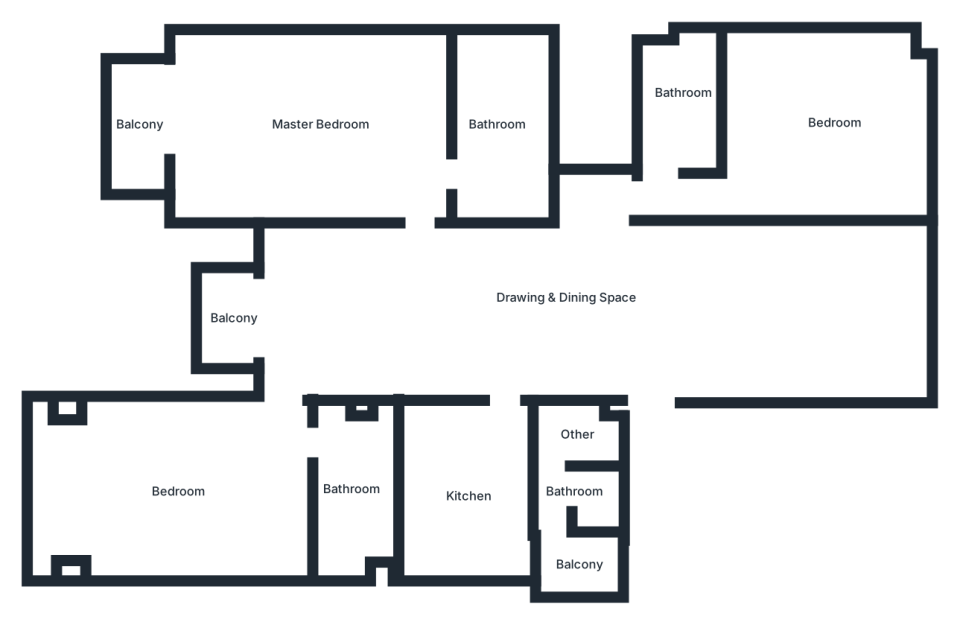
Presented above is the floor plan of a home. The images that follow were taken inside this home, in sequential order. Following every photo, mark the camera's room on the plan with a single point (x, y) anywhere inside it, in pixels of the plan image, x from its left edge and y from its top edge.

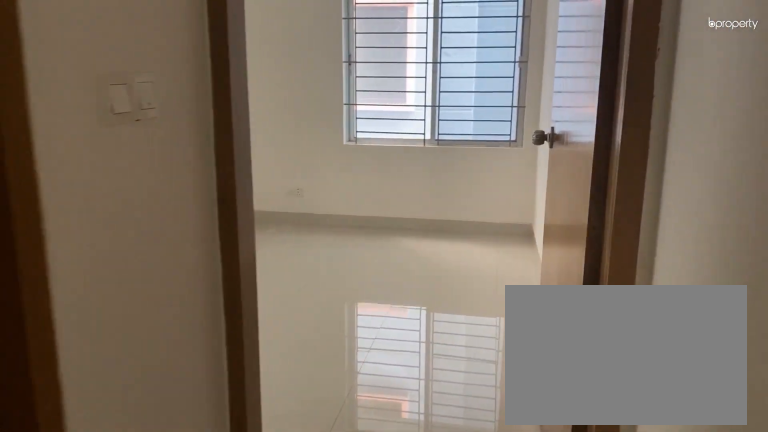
(692, 196)
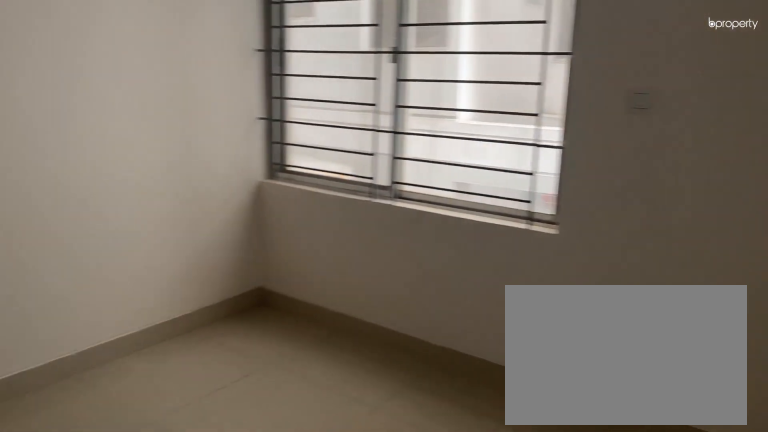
(796, 124)
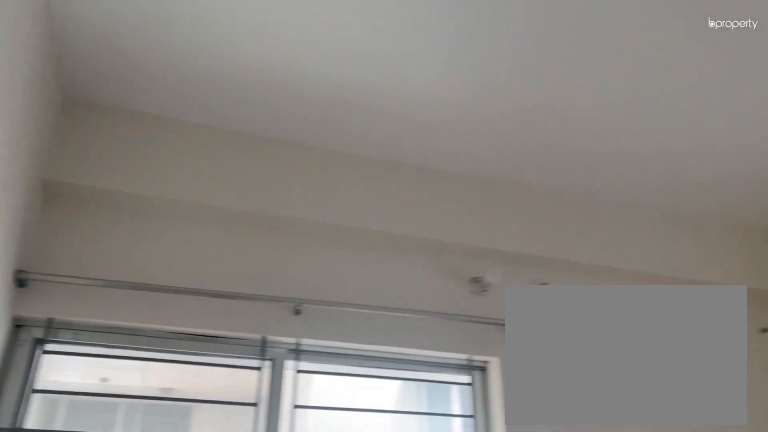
(796, 124)
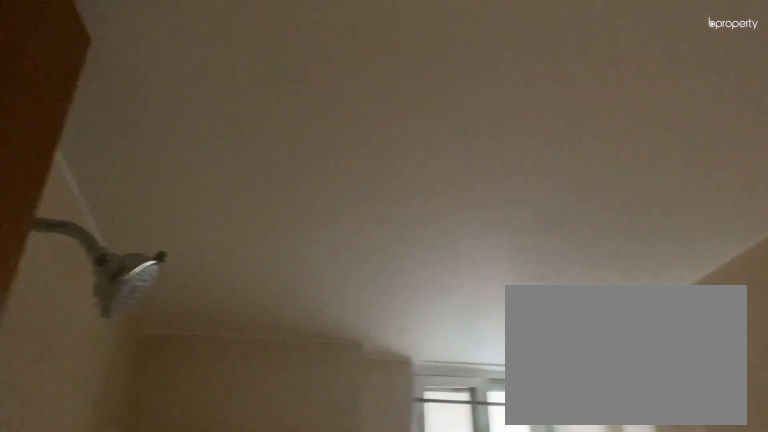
(679, 113)
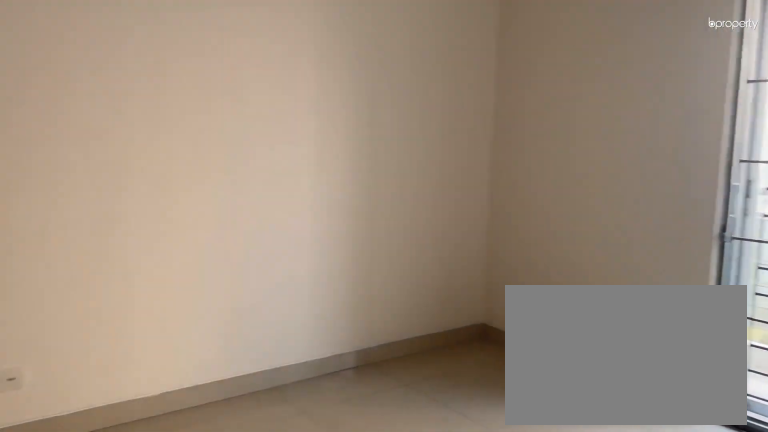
(334, 122)
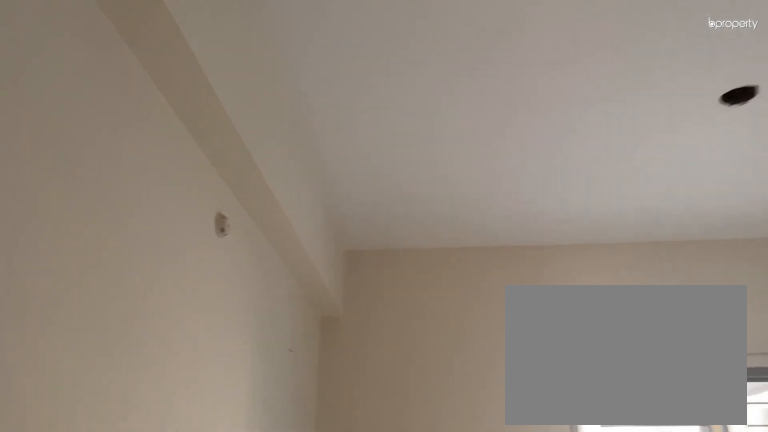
(334, 122)
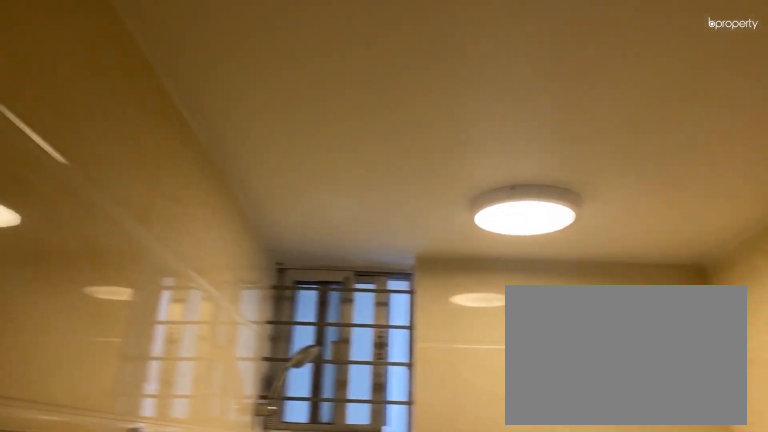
(490, 124)
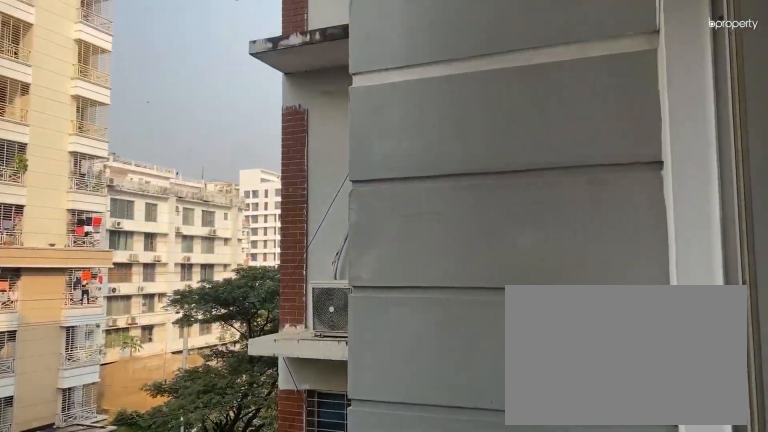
(140, 120)
